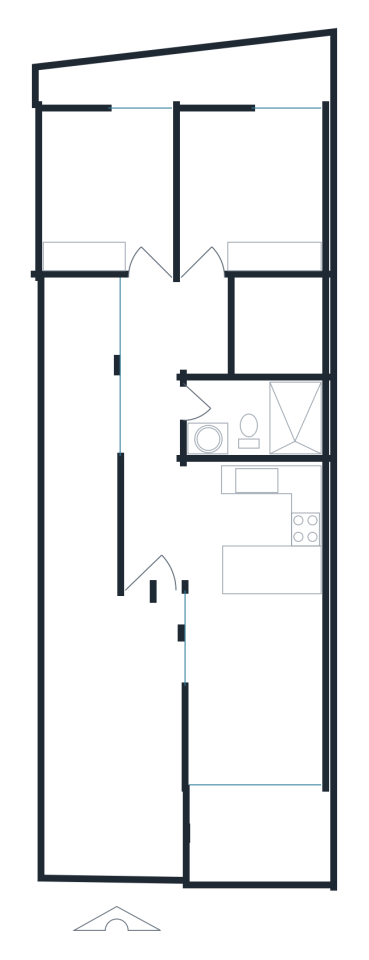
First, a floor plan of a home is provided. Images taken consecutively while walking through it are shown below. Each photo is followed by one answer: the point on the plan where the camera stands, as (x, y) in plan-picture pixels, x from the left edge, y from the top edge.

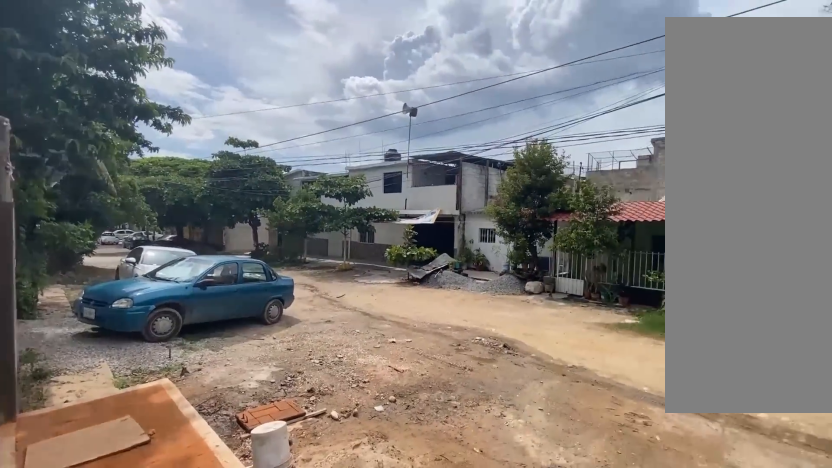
(64, 871)
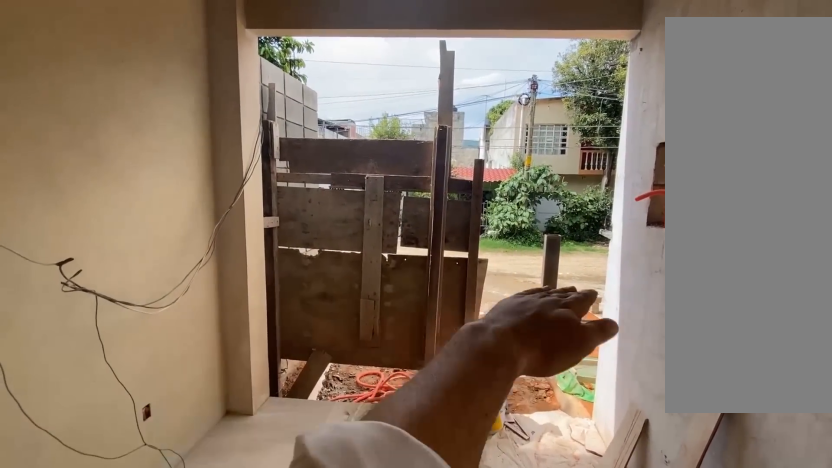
(247, 694)
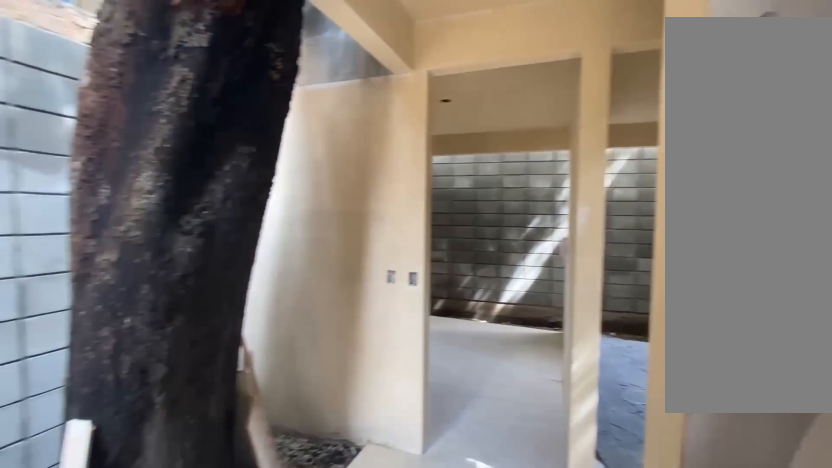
(158, 406)
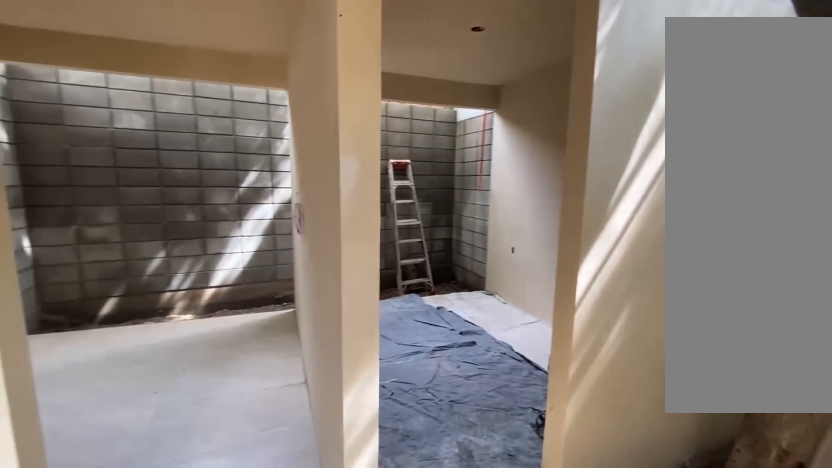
(159, 406)
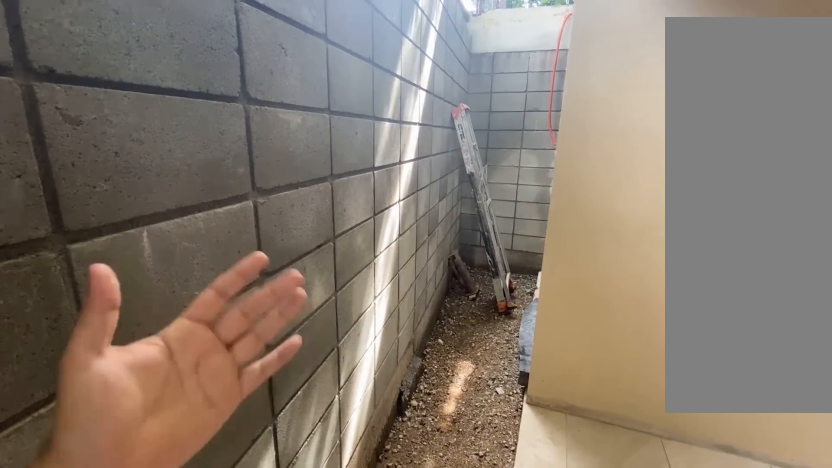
(62, 120)
